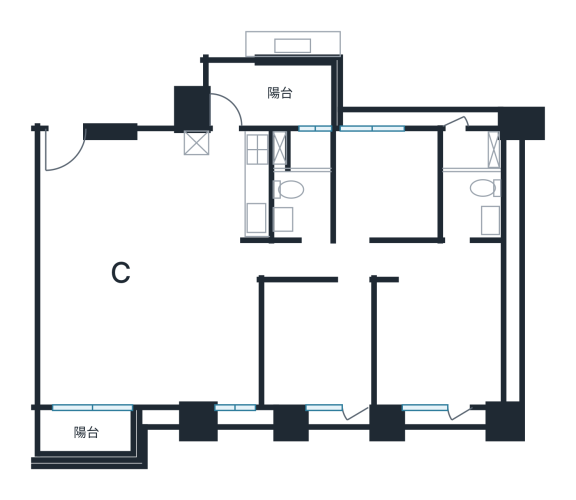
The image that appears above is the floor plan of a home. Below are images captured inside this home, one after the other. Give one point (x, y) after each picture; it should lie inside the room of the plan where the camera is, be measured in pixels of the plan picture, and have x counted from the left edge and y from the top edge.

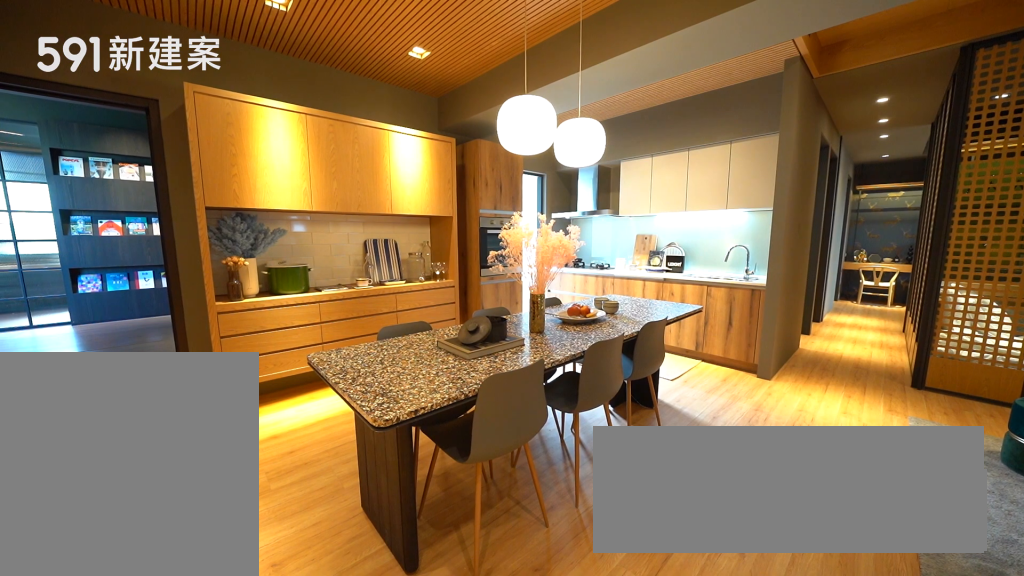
(150, 200)
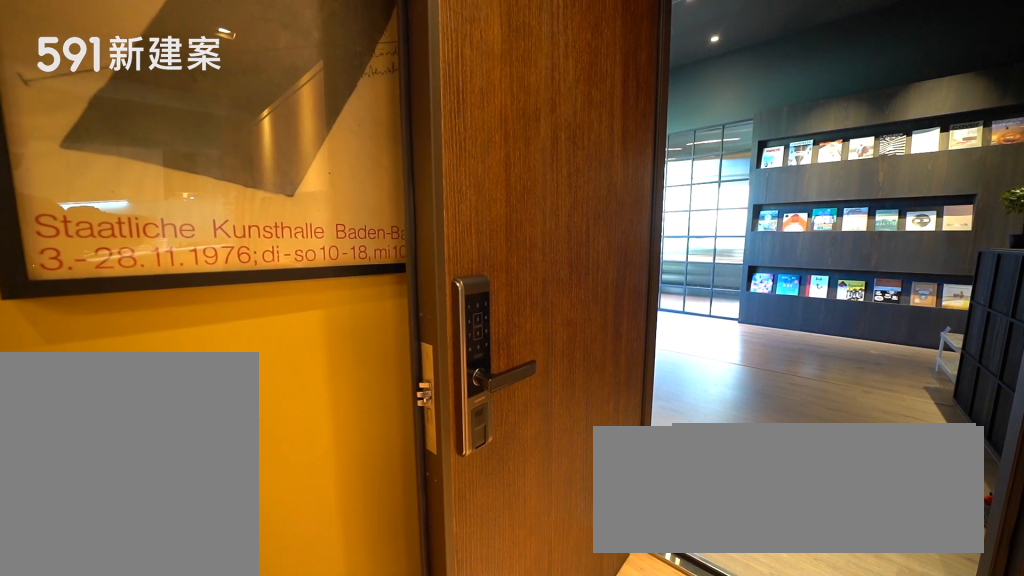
(69, 156)
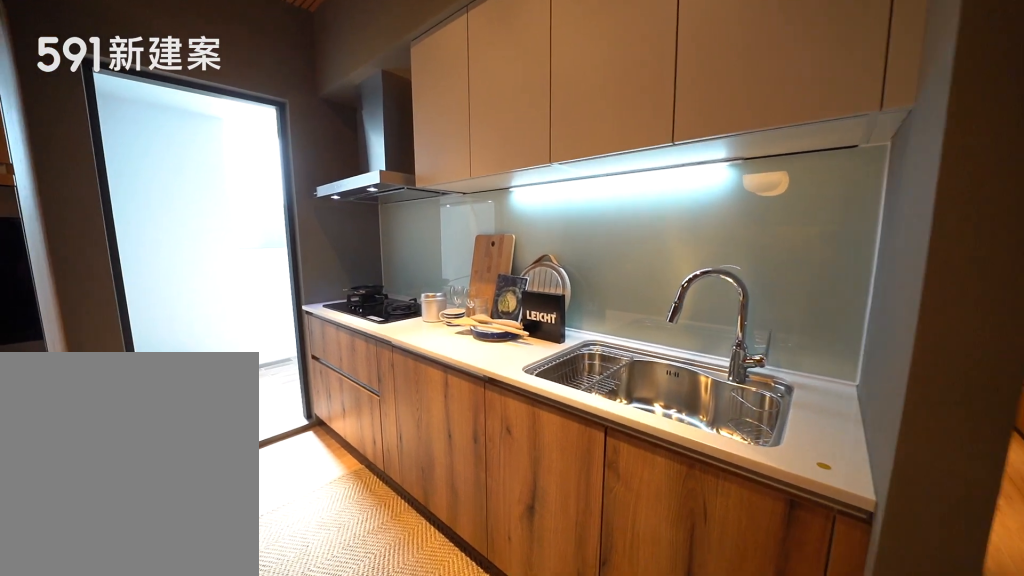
(228, 183)
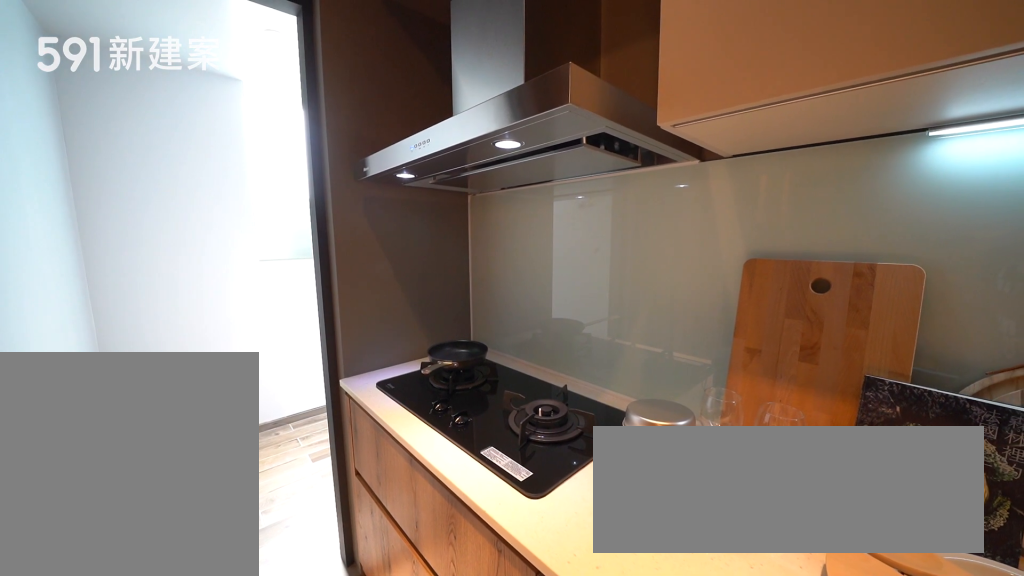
(228, 183)
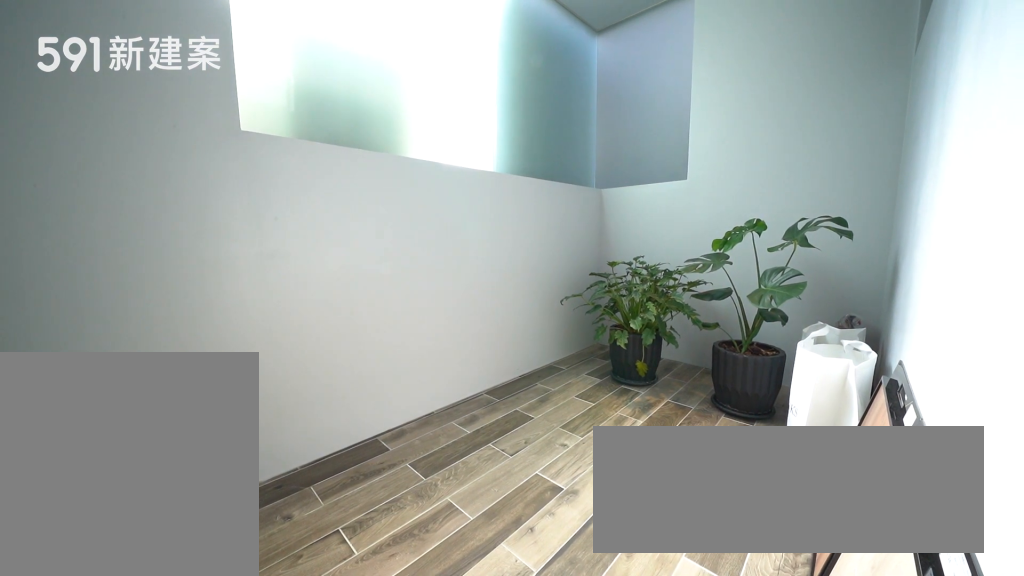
(270, 95)
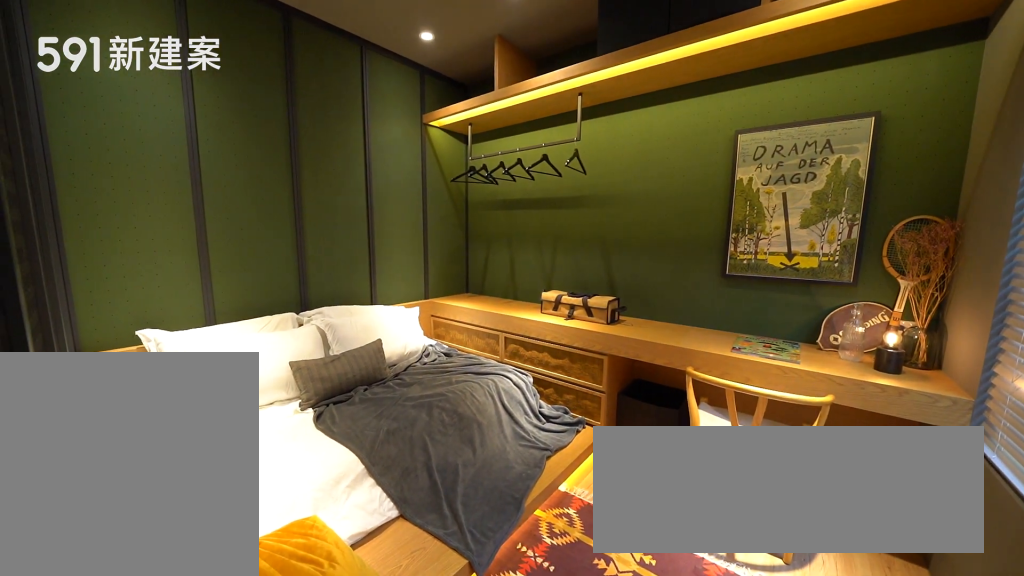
(319, 341)
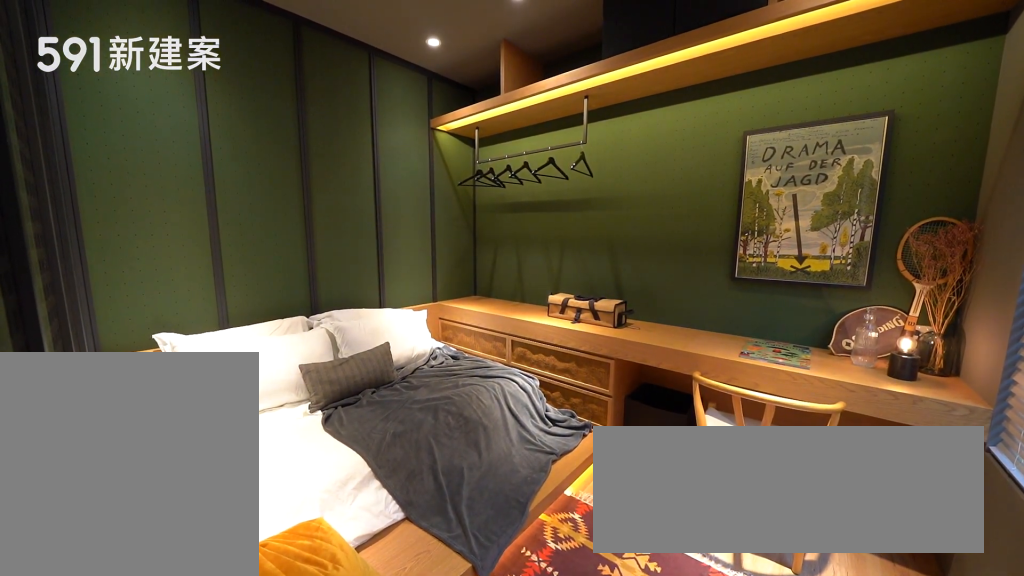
(319, 341)
